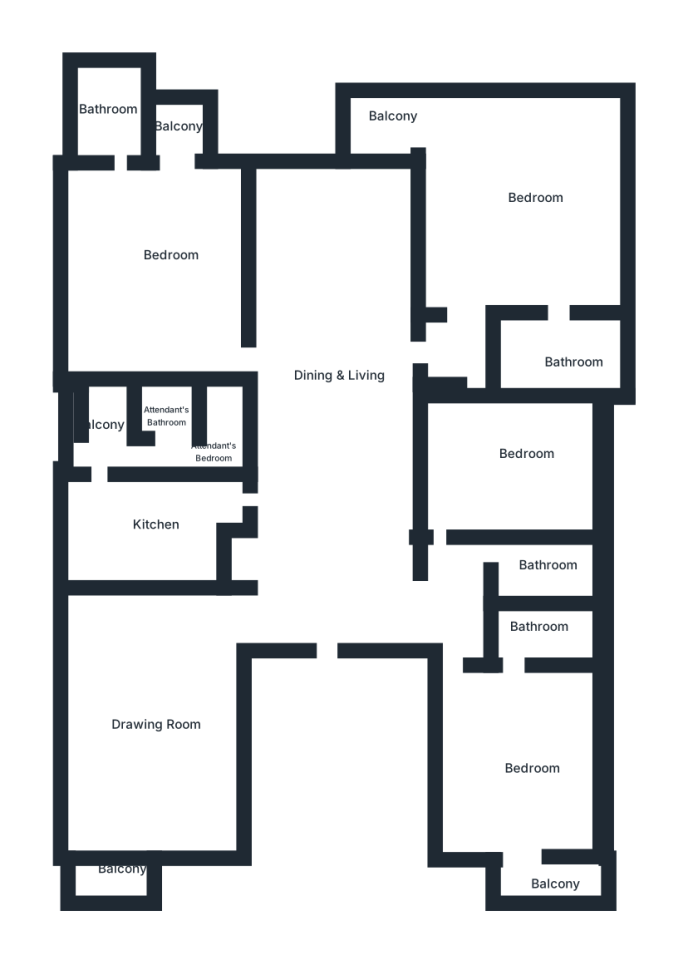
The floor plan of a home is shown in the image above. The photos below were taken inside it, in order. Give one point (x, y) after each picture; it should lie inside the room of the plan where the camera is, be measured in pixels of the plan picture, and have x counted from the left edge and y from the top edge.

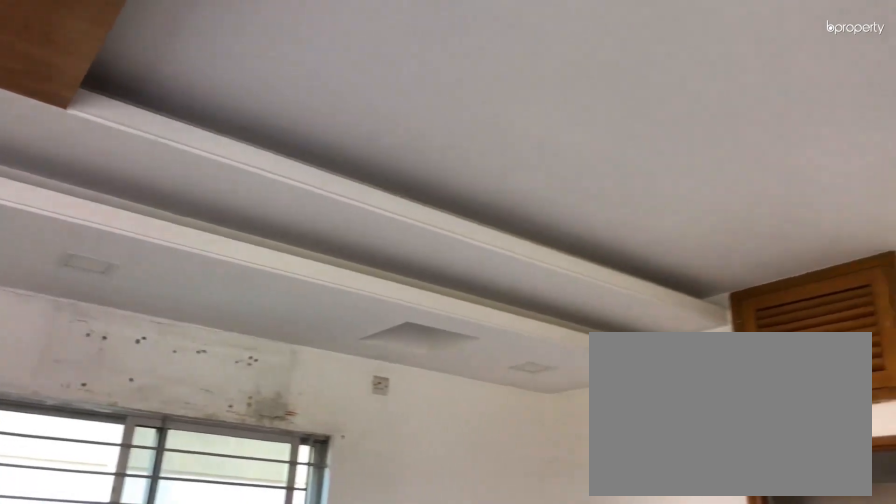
(546, 222)
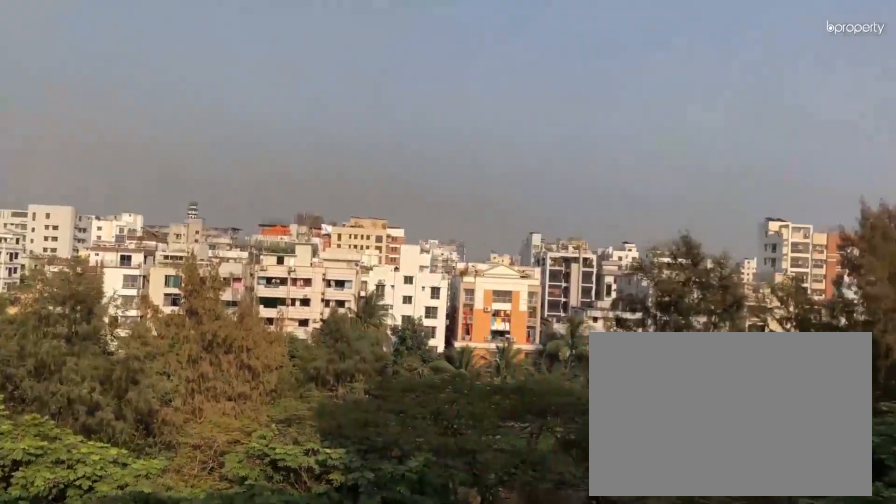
(381, 122)
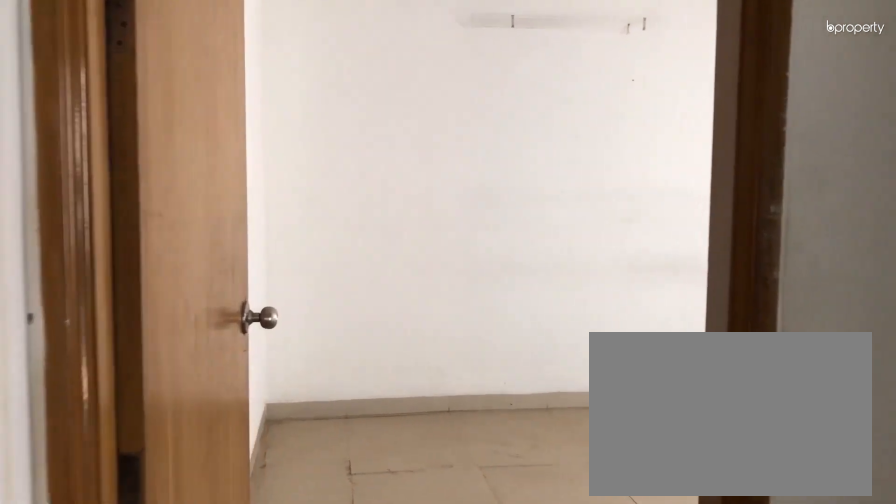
(510, 519)
